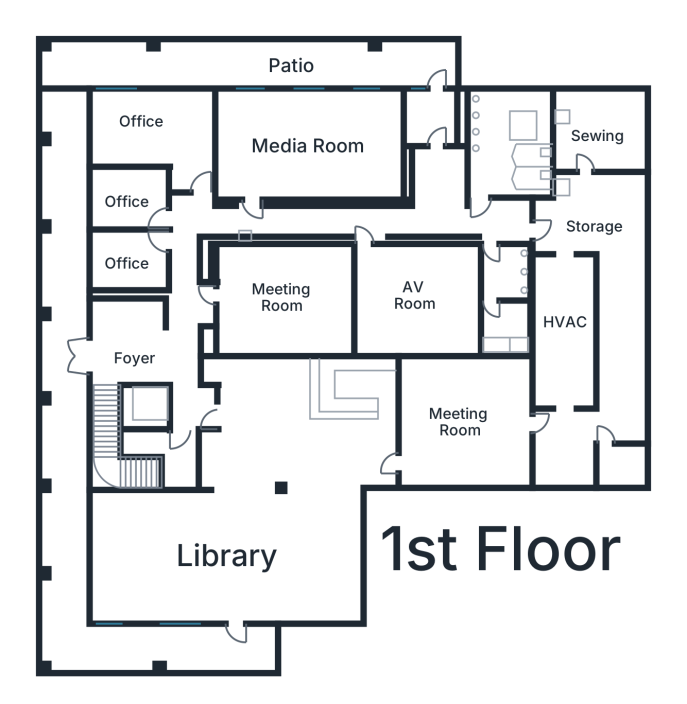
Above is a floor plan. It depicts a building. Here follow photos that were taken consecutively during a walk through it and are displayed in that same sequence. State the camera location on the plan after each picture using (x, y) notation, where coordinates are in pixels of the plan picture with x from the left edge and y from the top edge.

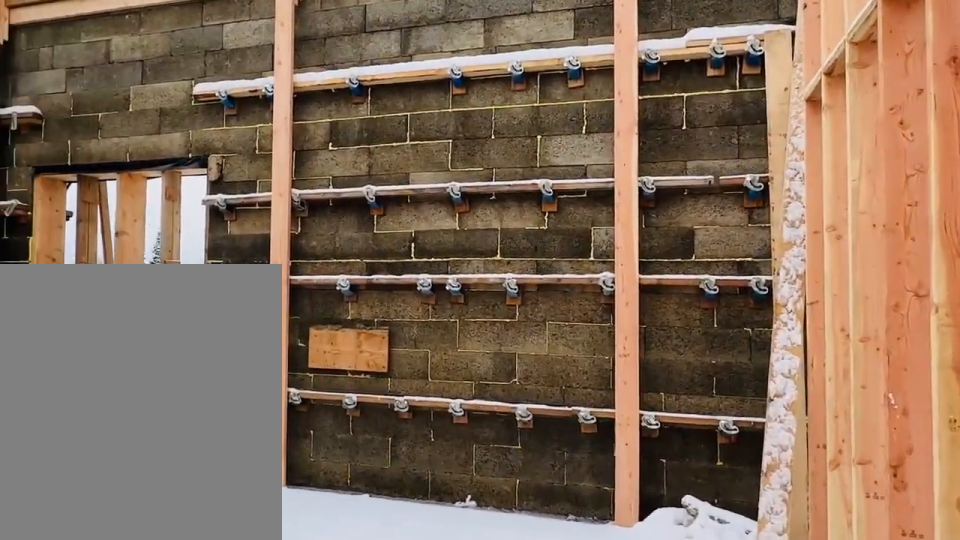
(184, 166)
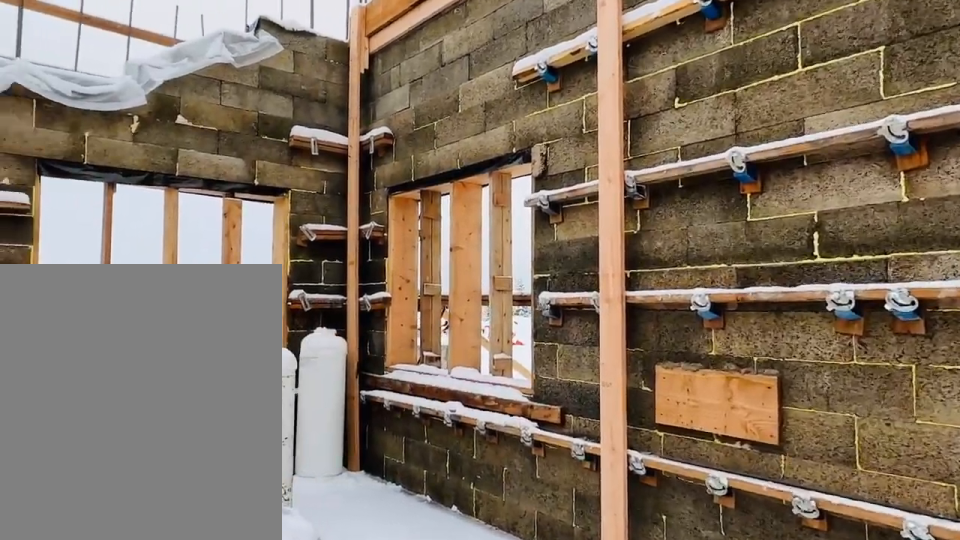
(167, 132)
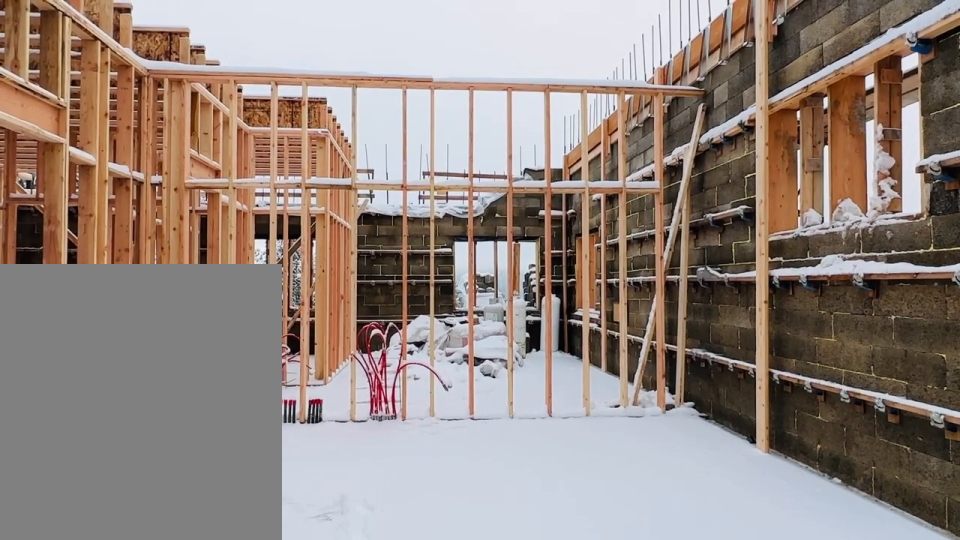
(383, 142)
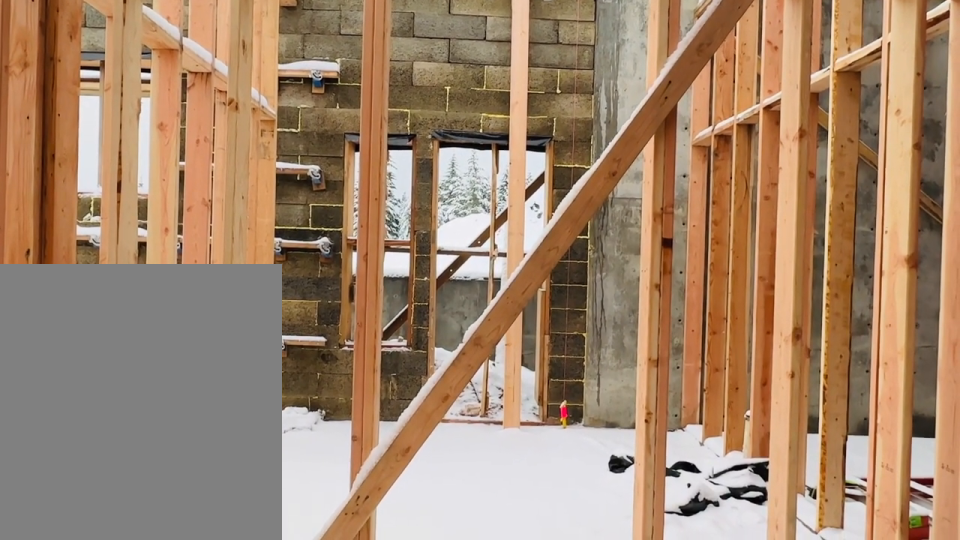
(436, 191)
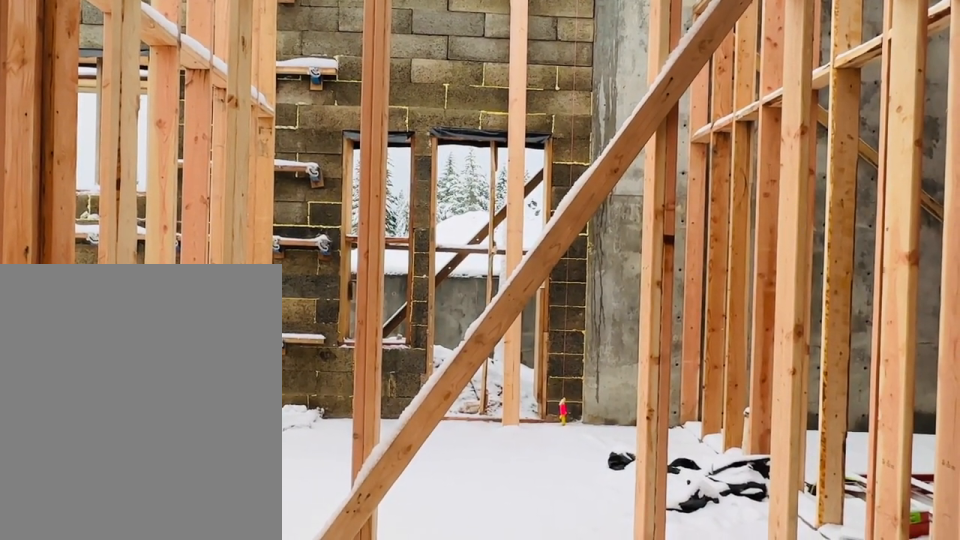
(436, 191)
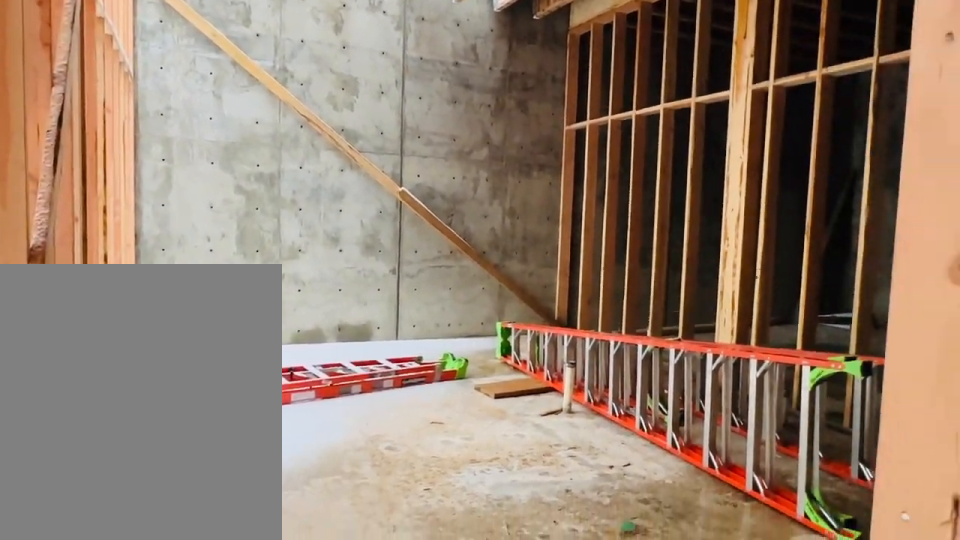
(480, 201)
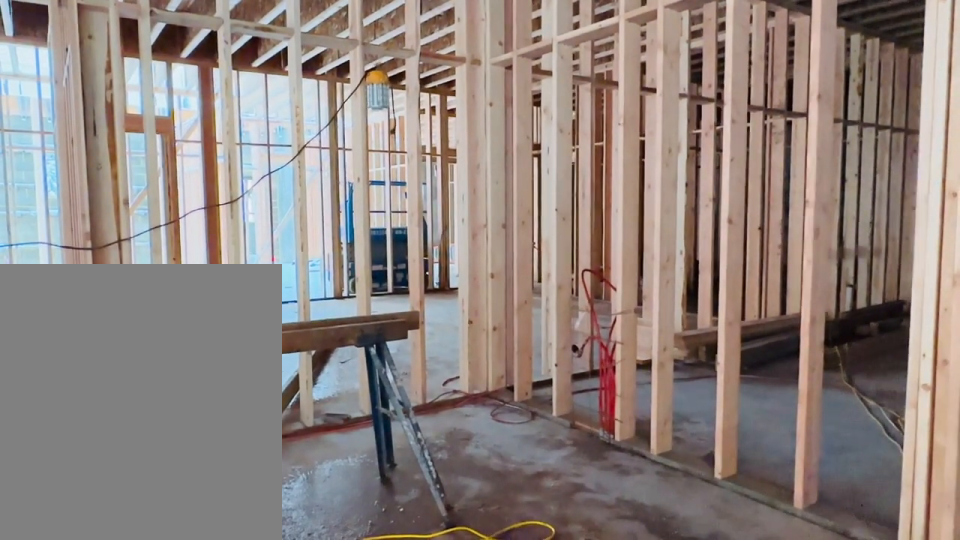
(365, 425)
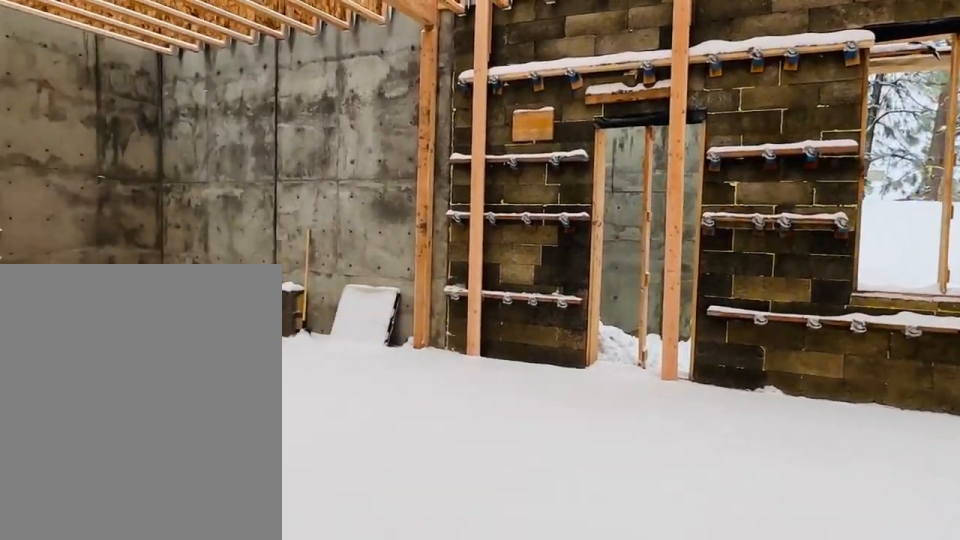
(207, 516)
